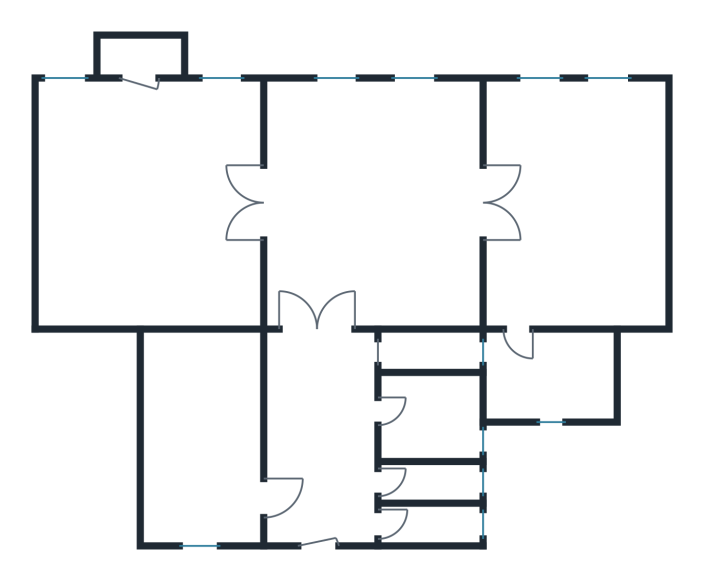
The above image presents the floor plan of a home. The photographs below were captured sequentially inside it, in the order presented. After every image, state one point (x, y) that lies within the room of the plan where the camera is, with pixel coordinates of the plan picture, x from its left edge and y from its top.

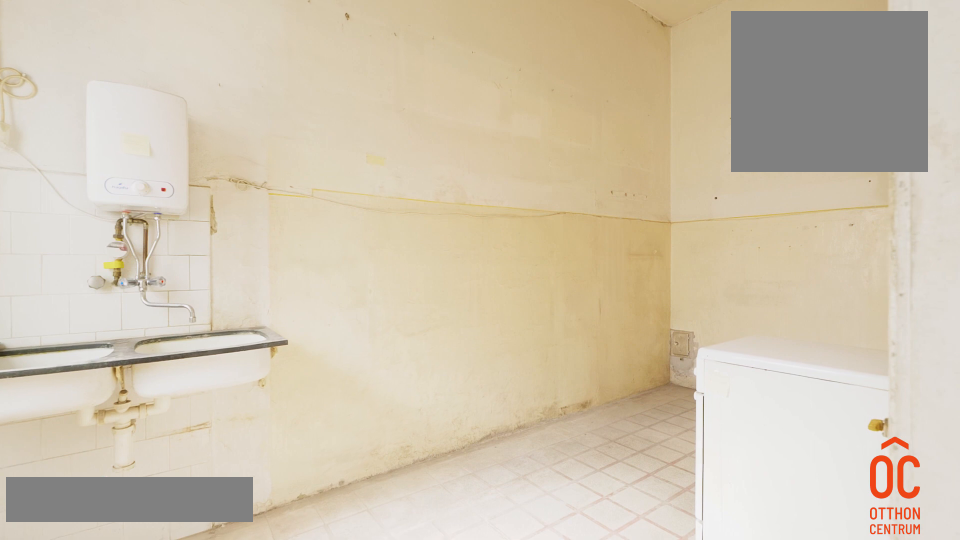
(197, 435)
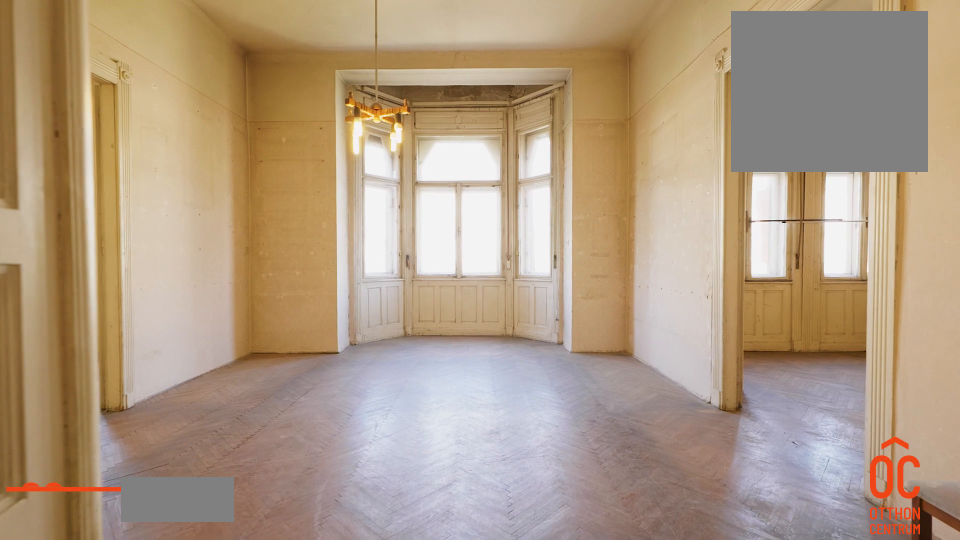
(373, 203)
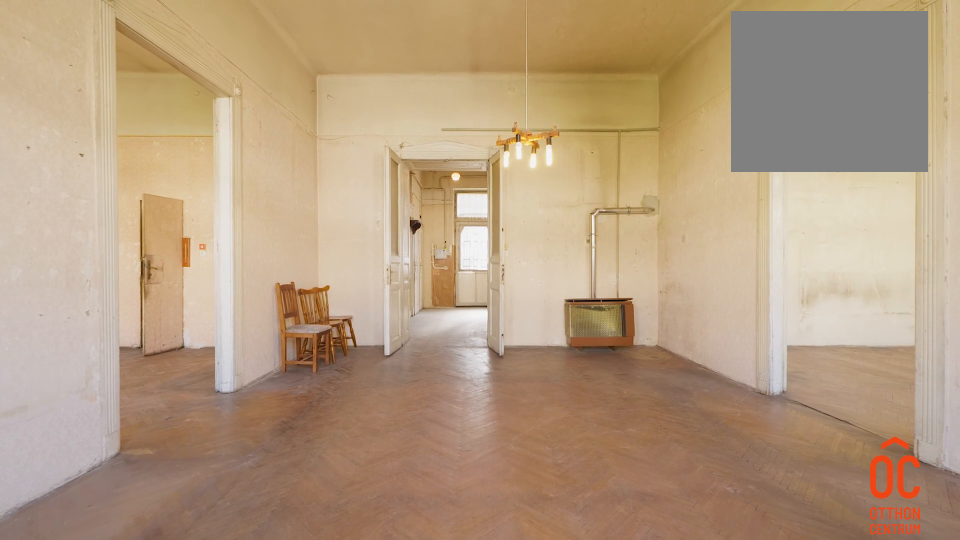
(373, 203)
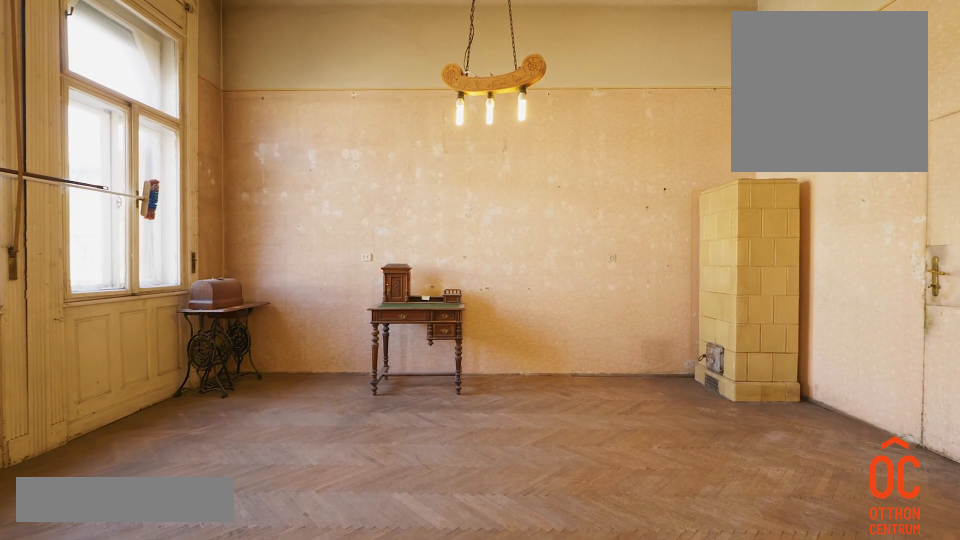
(585, 203)
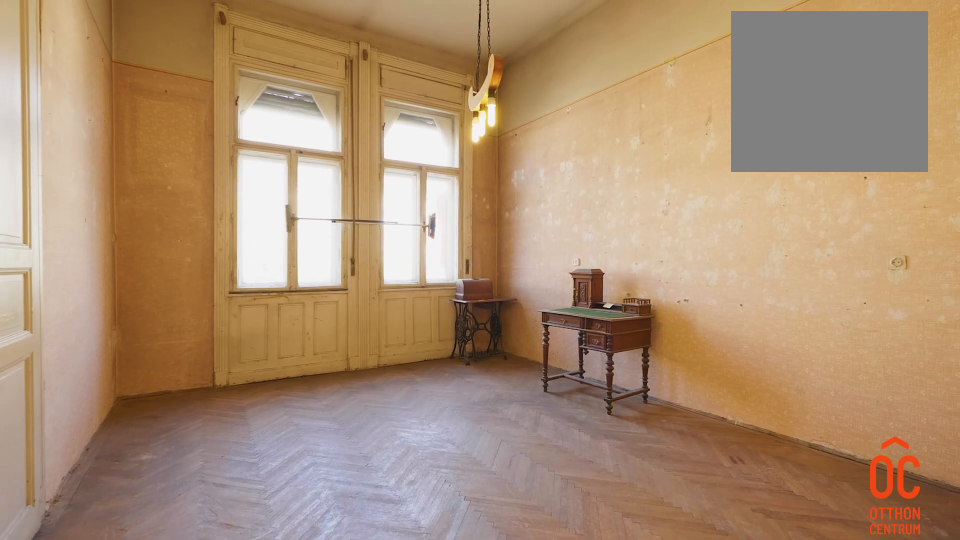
(586, 202)
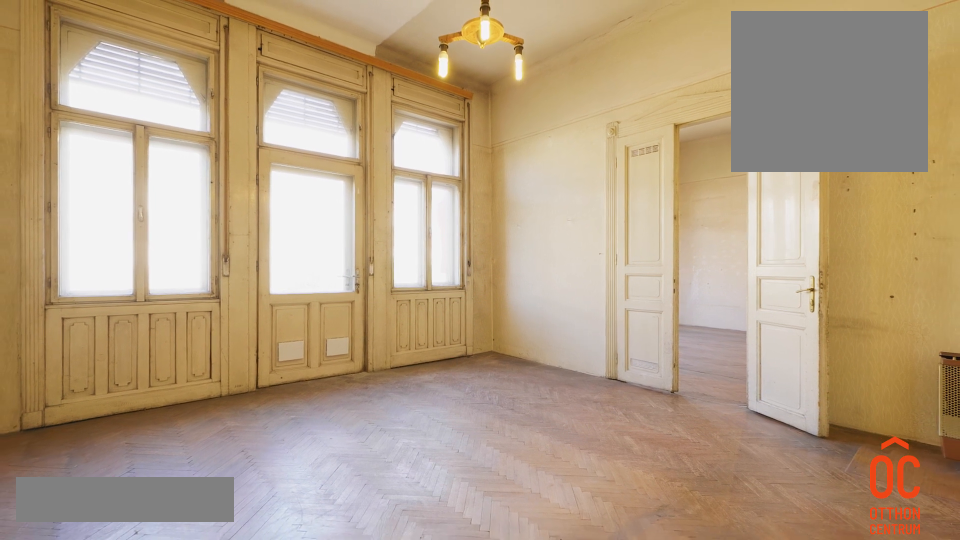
(151, 203)
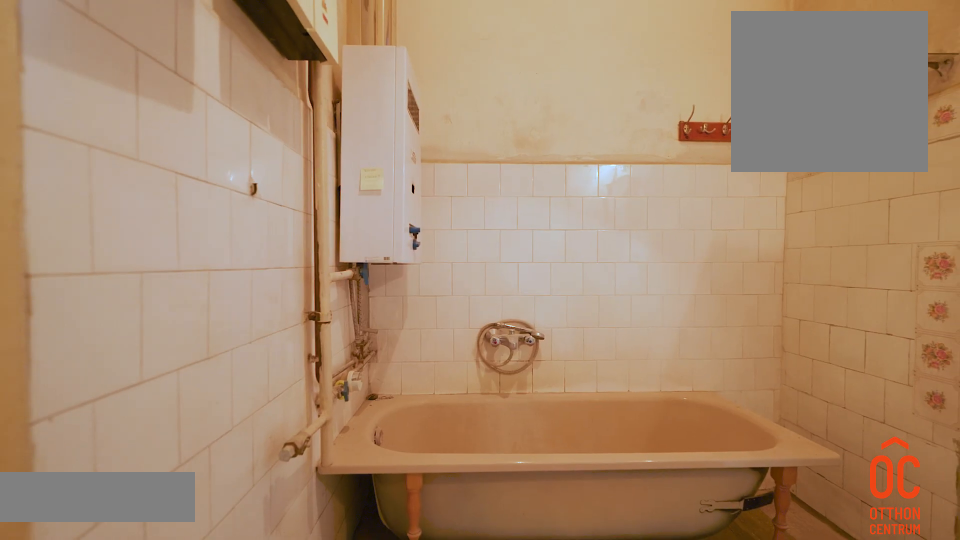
(563, 371)
